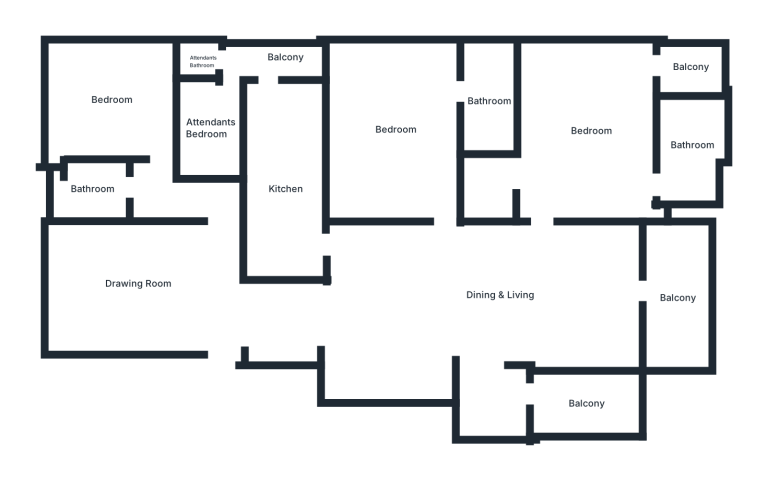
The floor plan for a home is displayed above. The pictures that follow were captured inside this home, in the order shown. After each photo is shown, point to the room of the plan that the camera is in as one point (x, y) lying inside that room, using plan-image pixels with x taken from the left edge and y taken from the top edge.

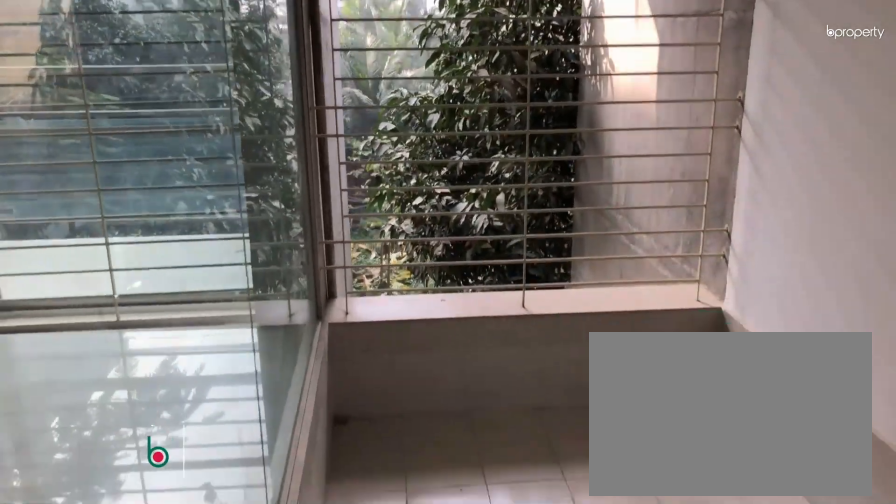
(585, 404)
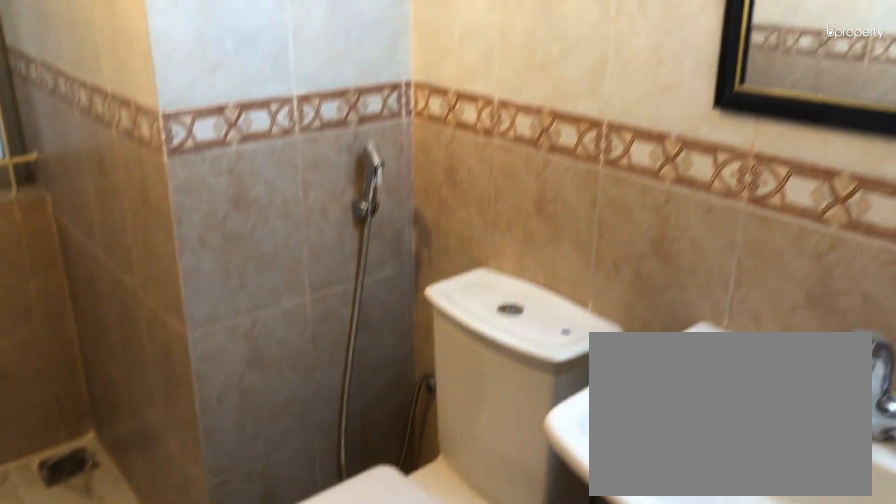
(95, 187)
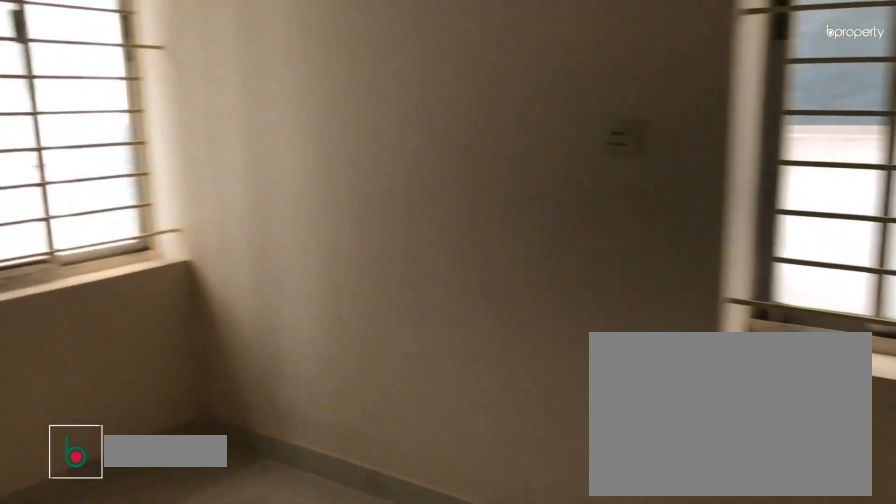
(113, 101)
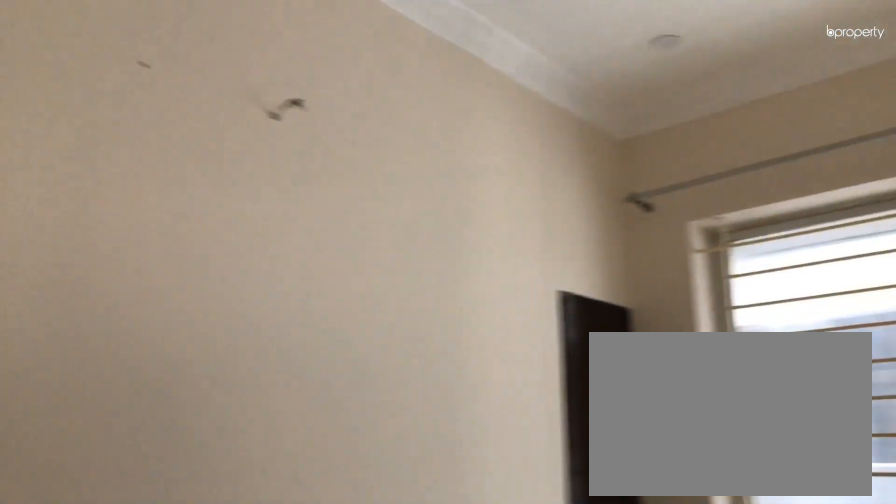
(113, 101)
